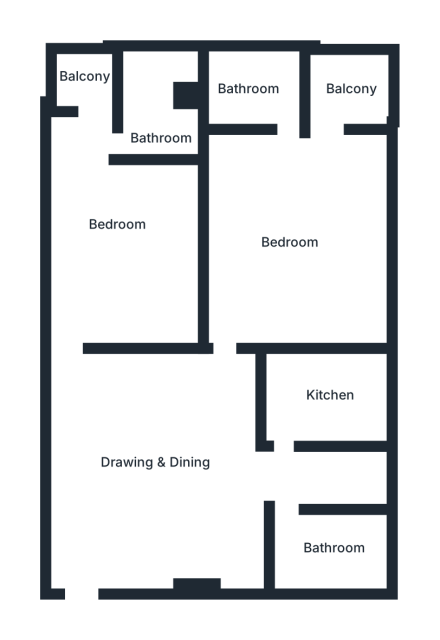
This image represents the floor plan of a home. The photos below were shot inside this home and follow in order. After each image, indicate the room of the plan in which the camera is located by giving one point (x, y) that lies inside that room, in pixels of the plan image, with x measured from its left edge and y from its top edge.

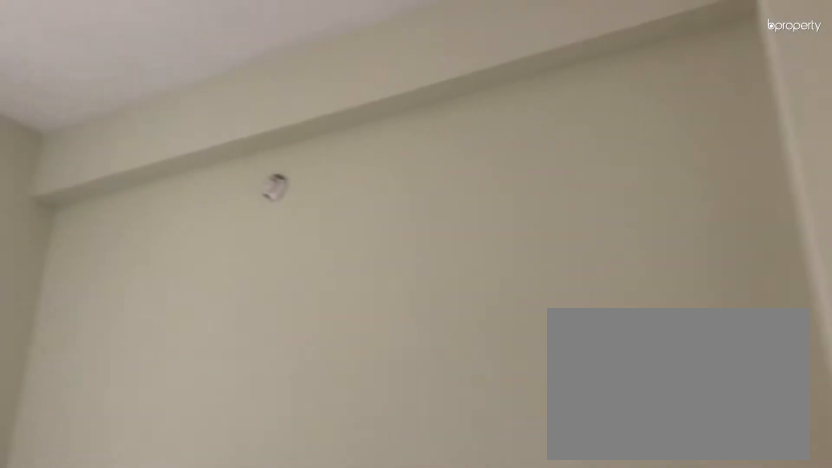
(113, 216)
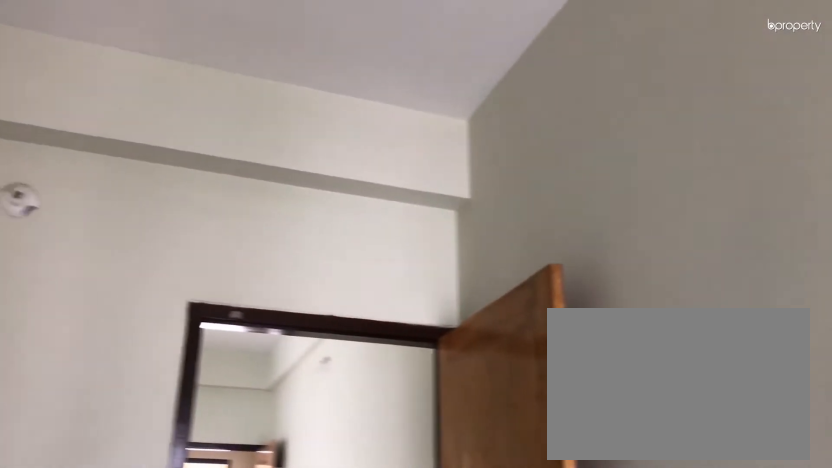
(106, 208)
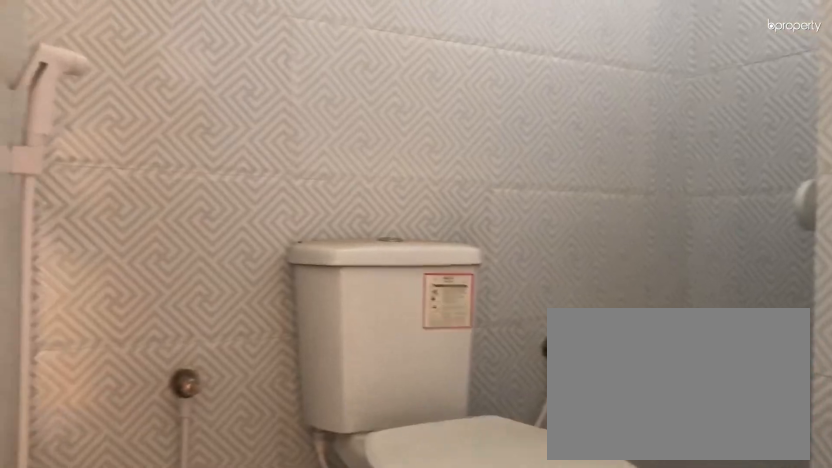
(157, 101)
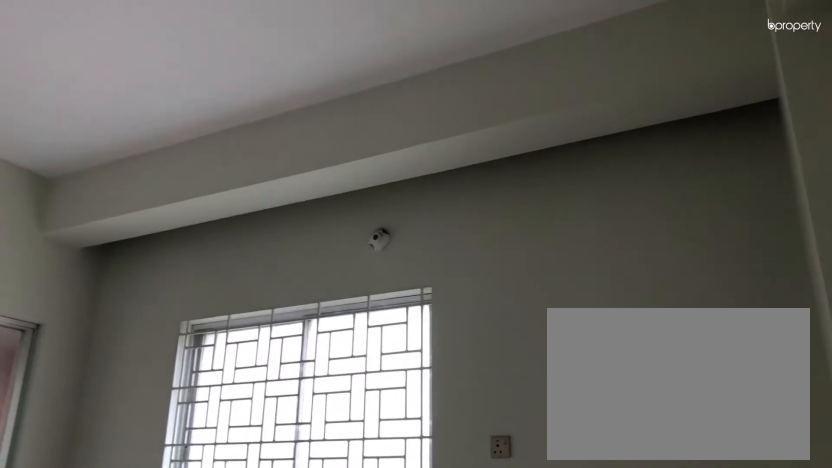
(304, 211)
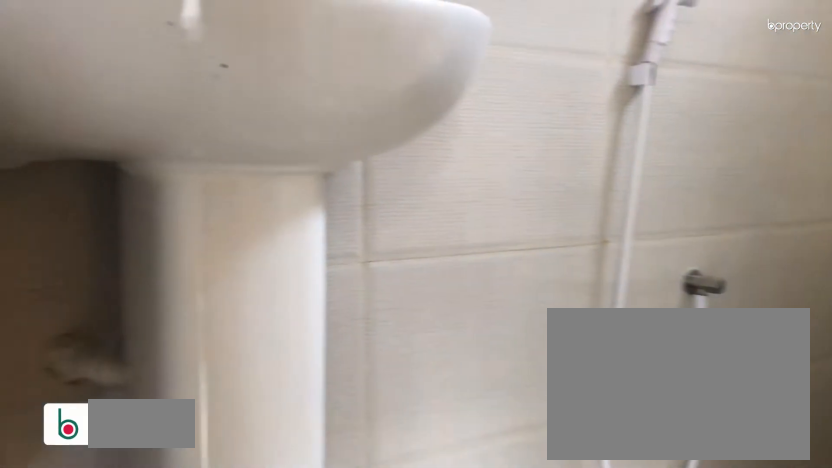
(257, 85)
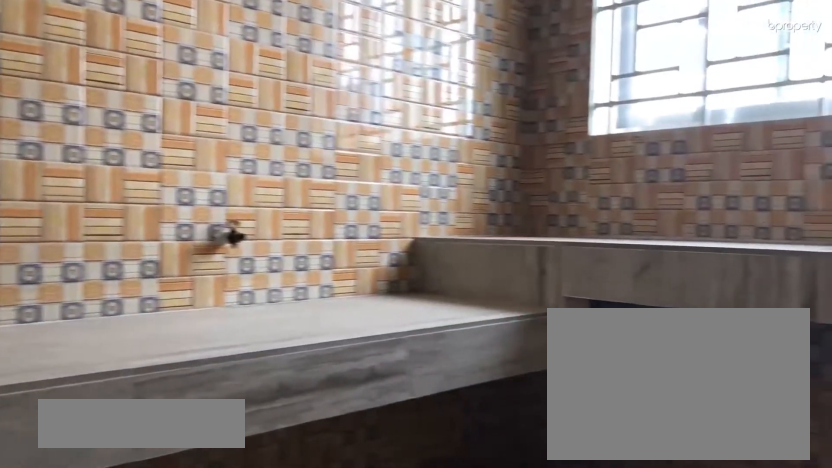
(307, 400)
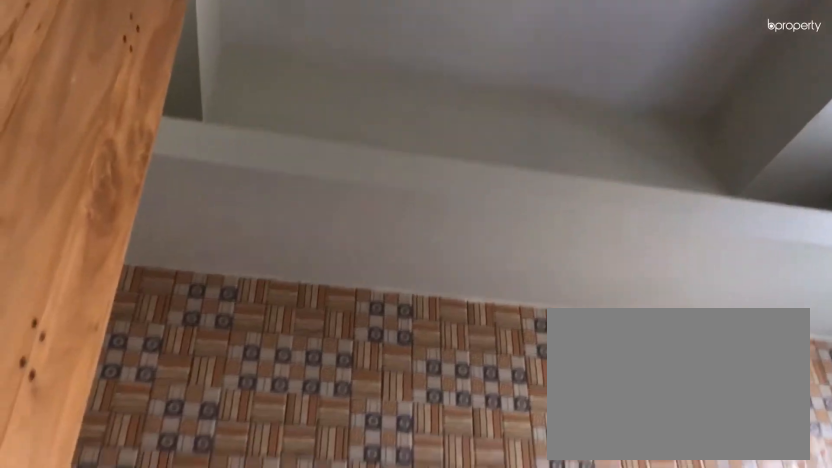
(307, 400)
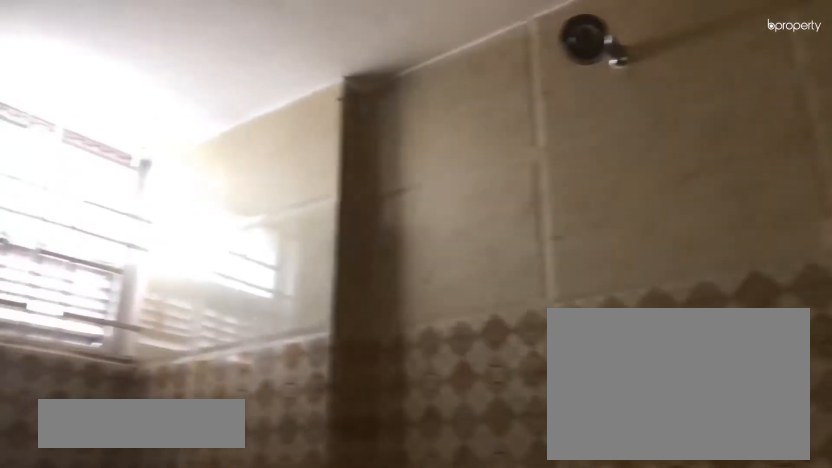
(329, 552)
